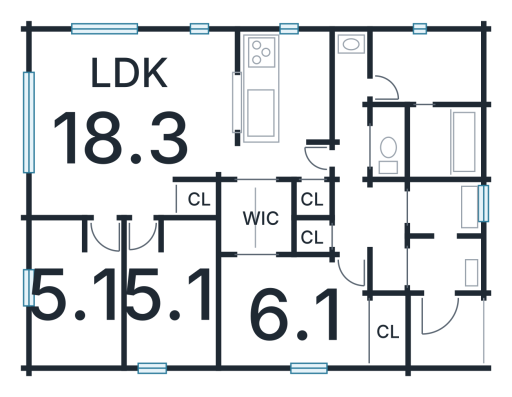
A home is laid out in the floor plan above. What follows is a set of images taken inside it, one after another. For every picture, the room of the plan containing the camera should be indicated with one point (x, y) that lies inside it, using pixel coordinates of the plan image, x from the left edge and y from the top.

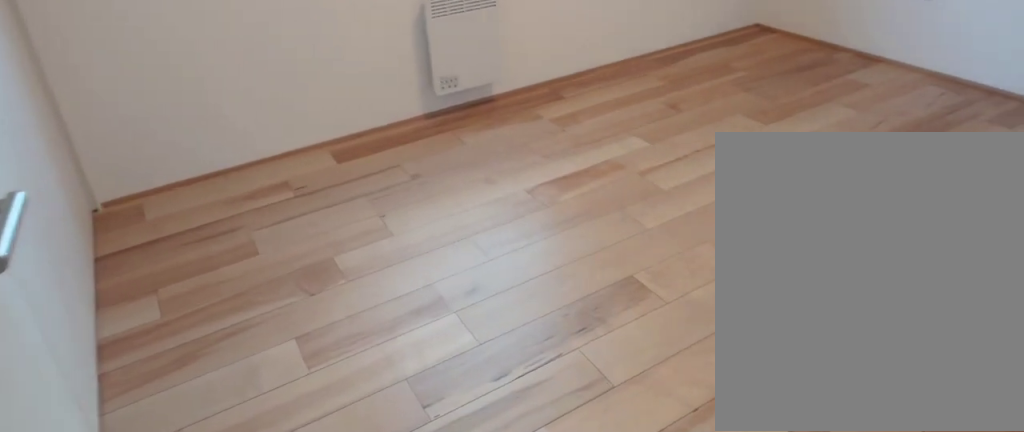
(285, 312)
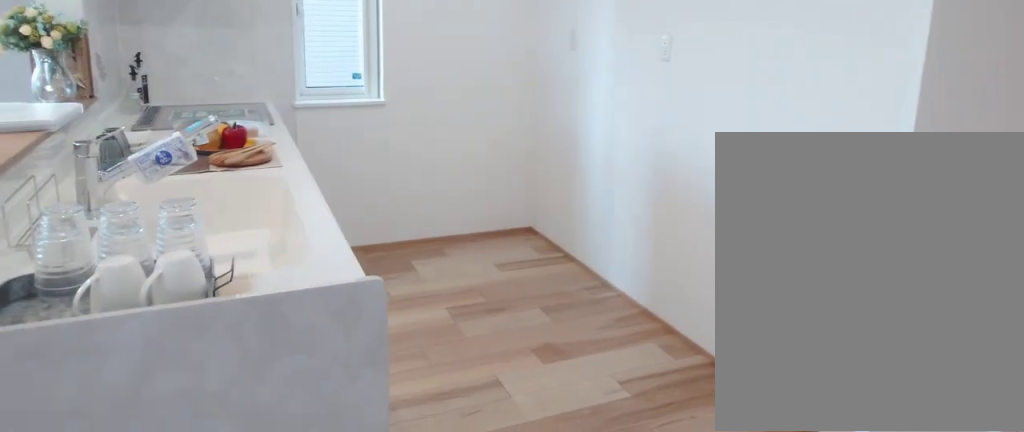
(281, 103)
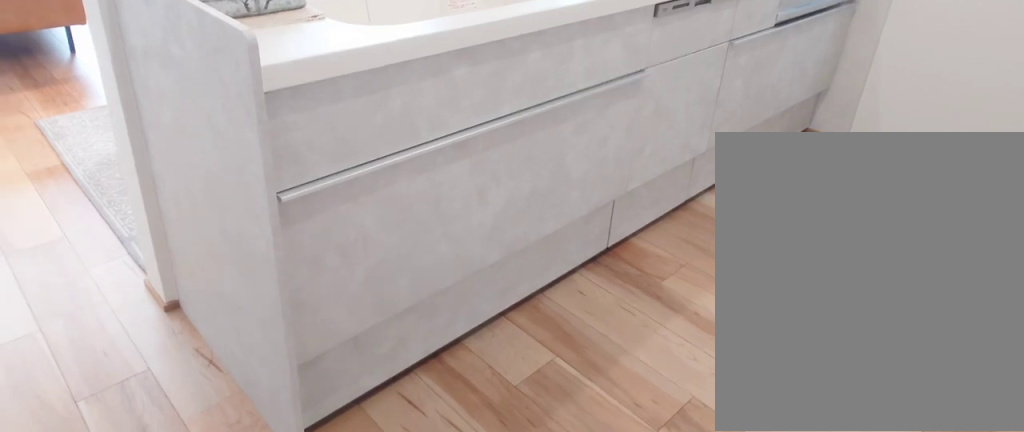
(281, 103)
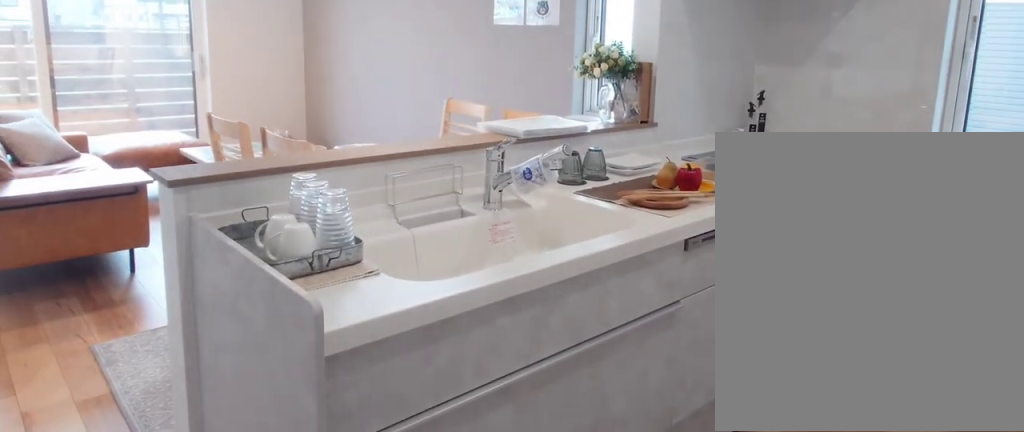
(281, 103)
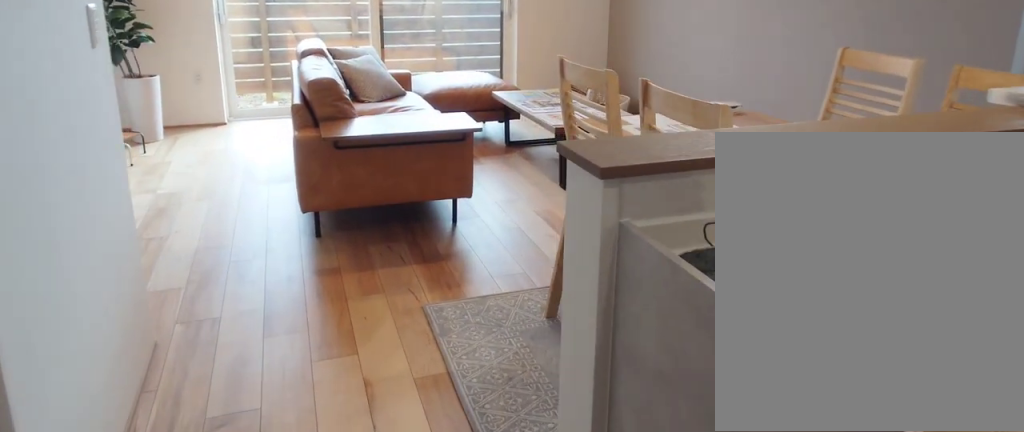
(117, 130)
